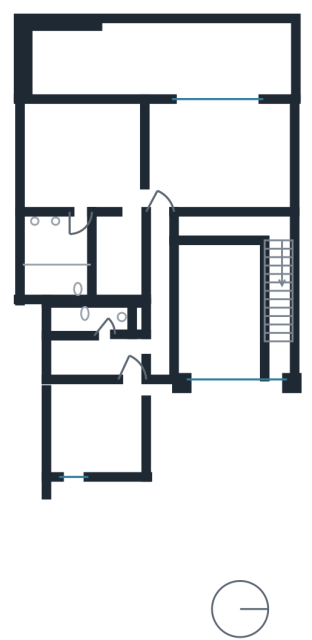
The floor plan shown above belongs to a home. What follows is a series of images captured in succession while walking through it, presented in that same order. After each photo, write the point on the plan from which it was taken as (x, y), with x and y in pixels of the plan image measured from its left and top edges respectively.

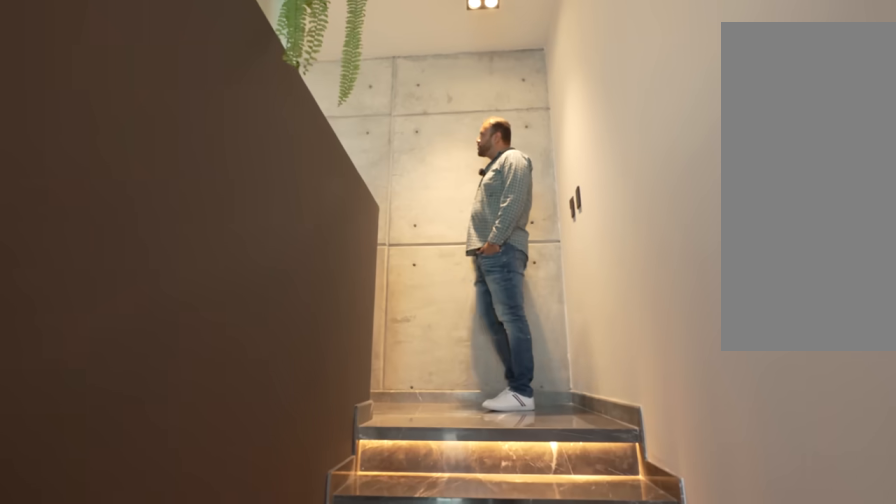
(278, 278)
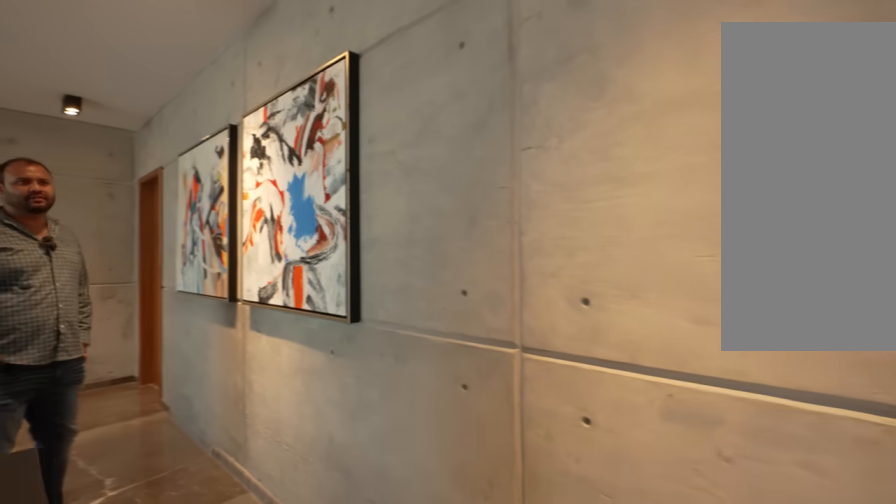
(283, 233)
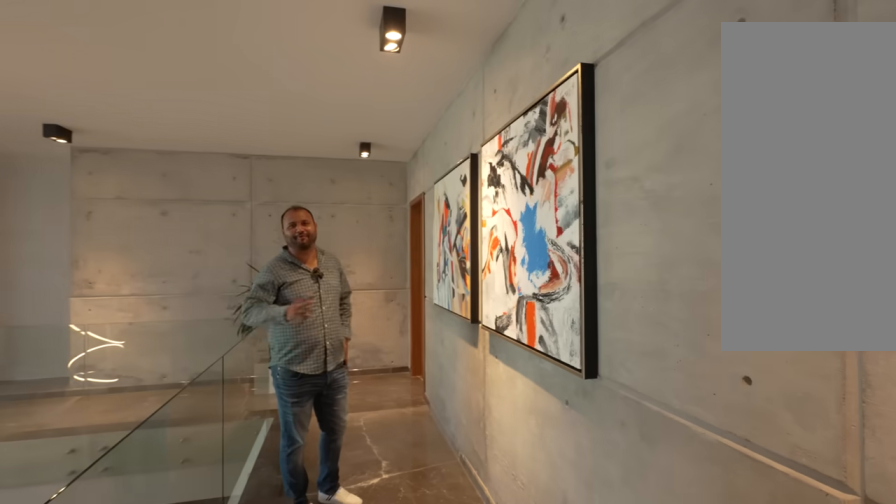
(274, 227)
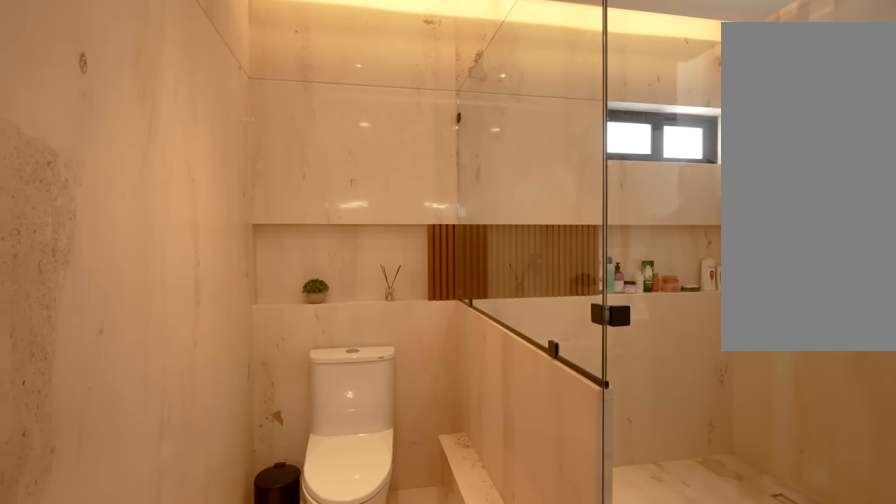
(72, 235)
